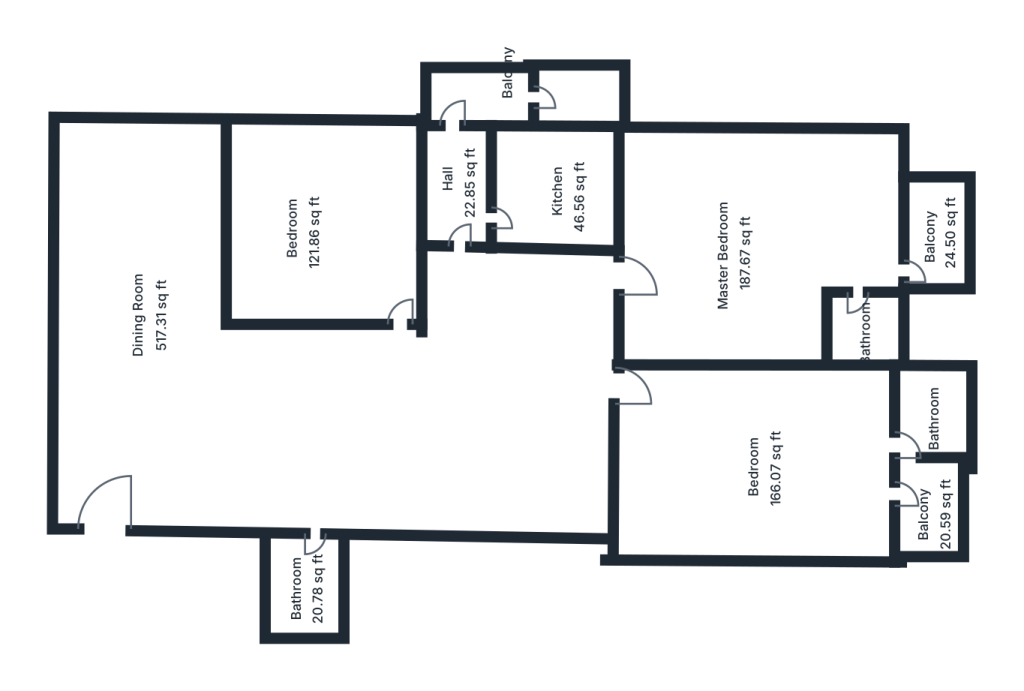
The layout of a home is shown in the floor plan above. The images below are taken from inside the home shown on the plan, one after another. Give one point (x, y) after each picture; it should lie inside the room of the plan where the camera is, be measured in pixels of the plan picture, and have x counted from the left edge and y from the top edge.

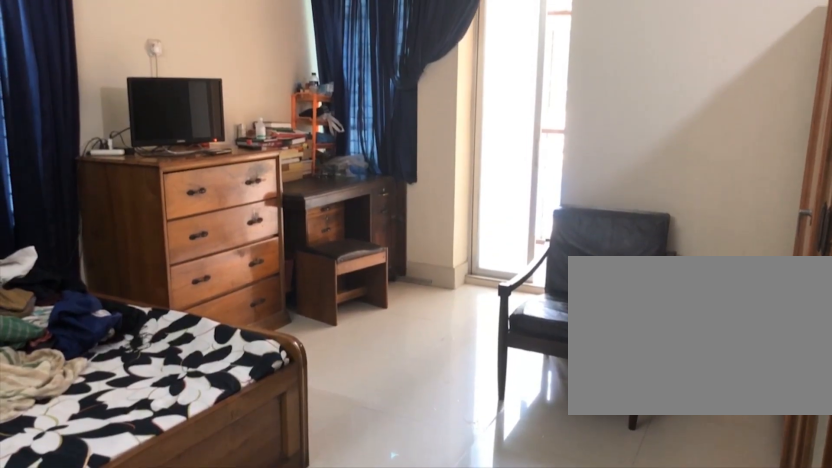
(750, 258)
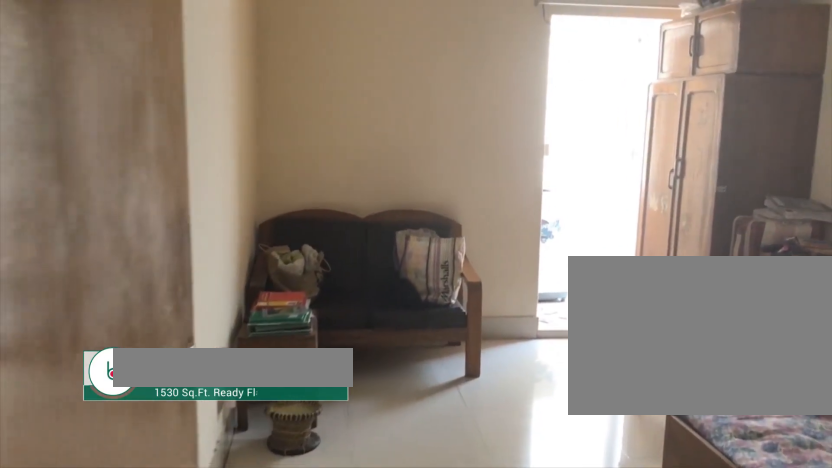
(689, 446)
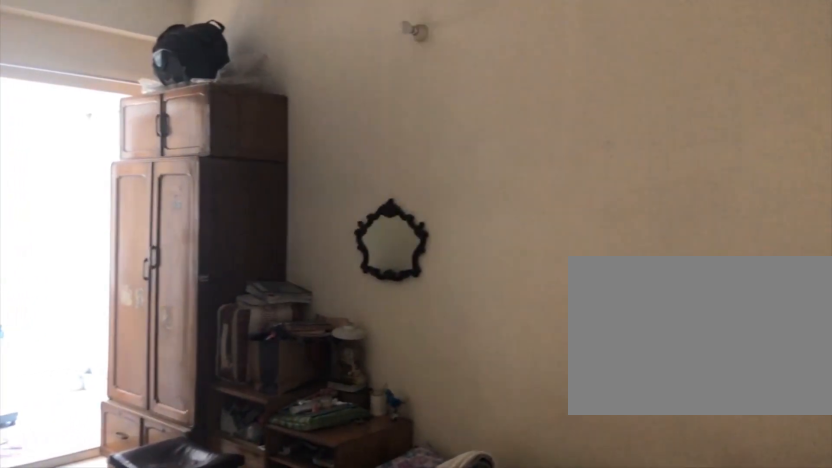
(764, 467)
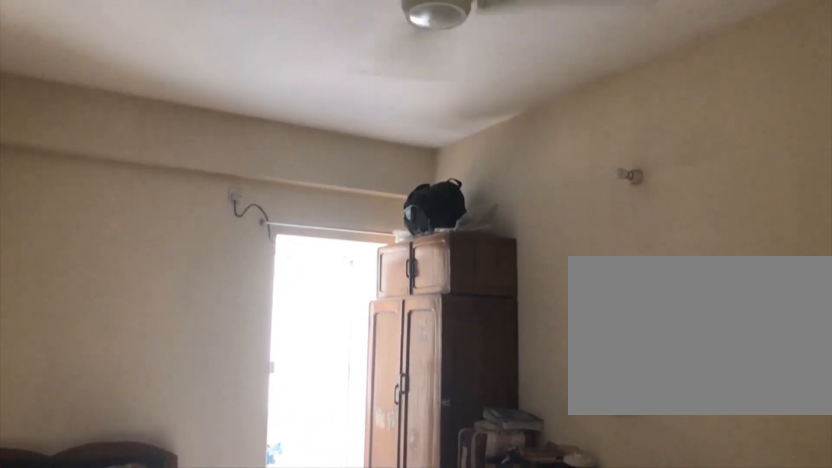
(763, 467)
